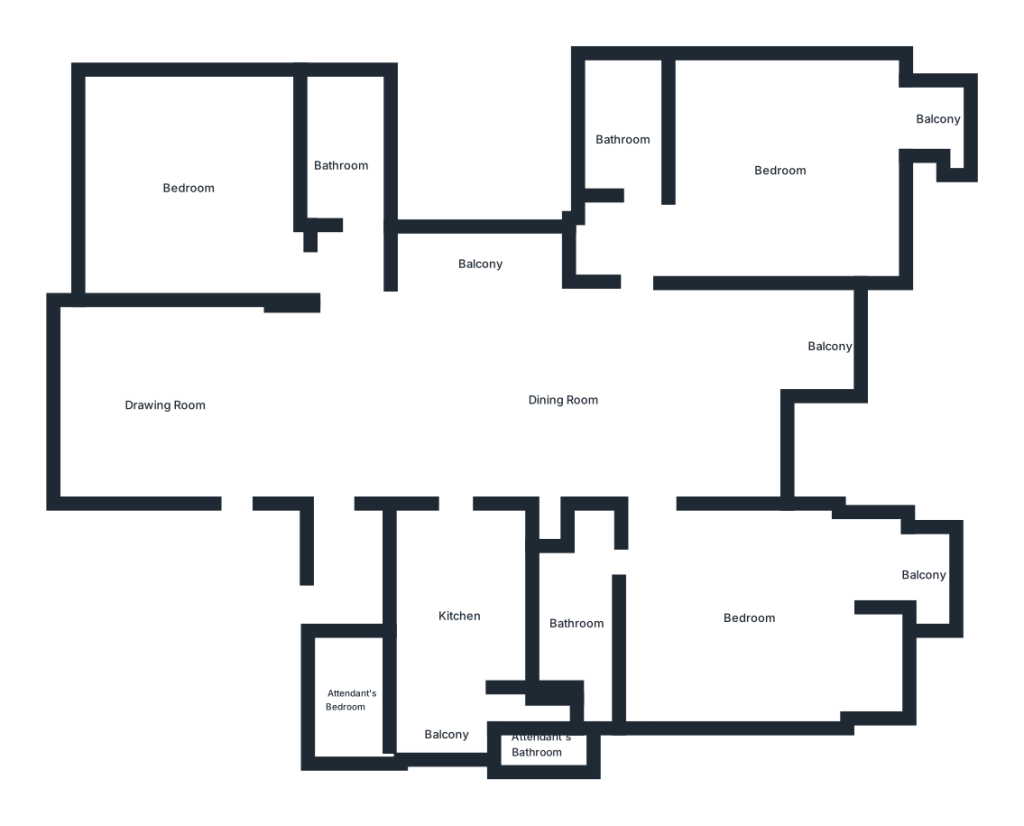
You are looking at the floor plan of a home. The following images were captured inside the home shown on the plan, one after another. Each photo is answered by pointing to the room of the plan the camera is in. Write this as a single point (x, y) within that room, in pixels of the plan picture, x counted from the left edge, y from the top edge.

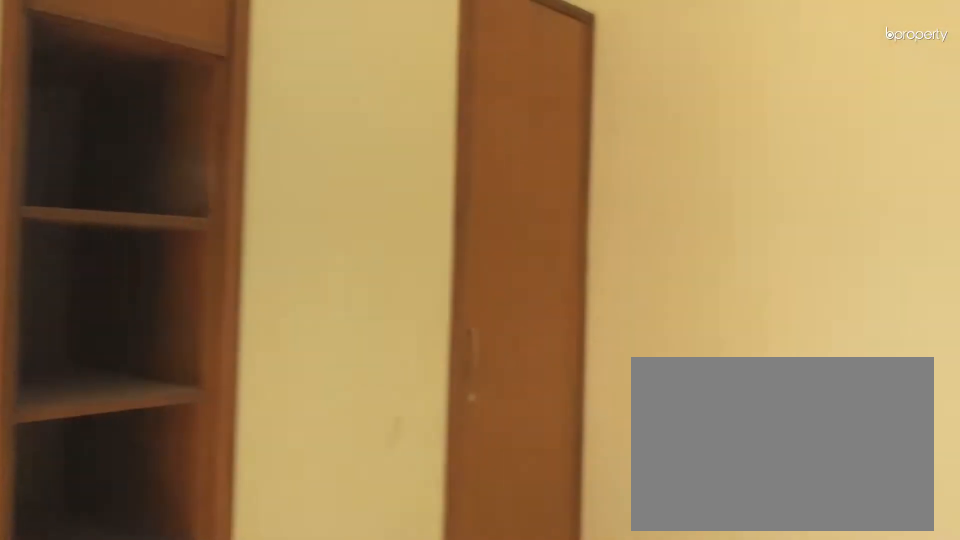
(782, 170)
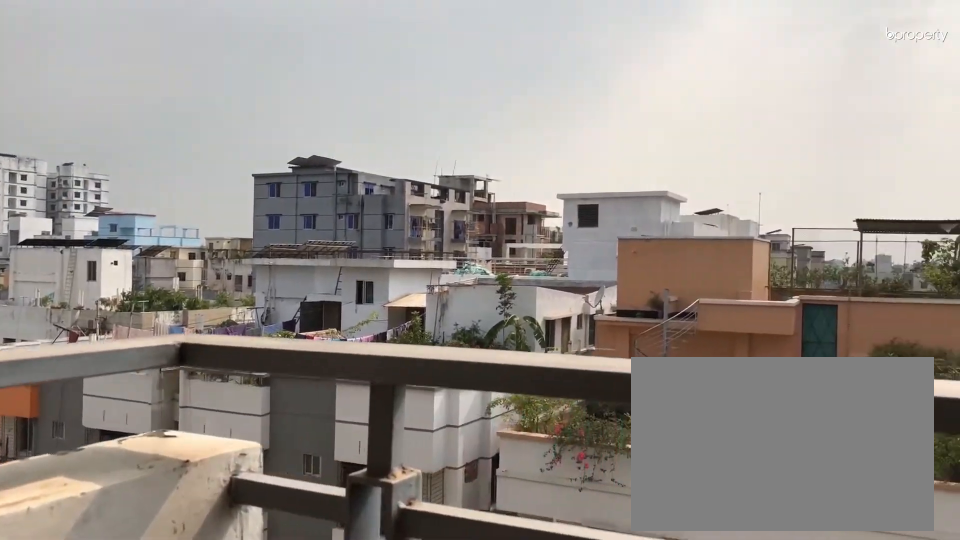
(942, 121)
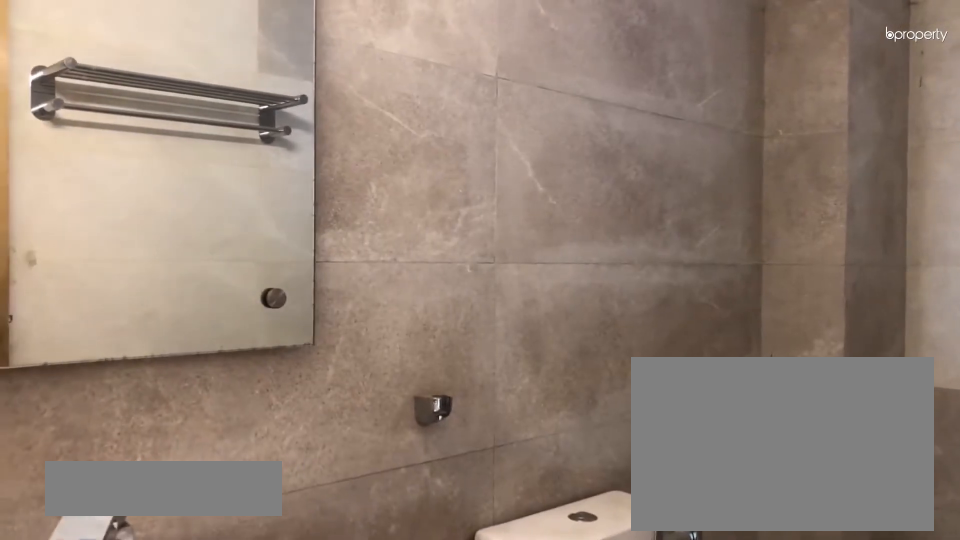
(622, 138)
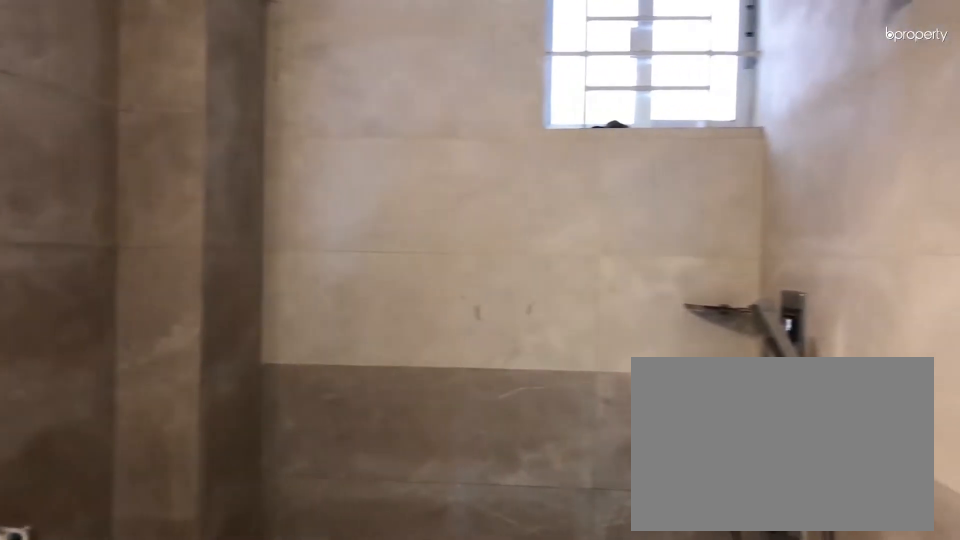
(622, 138)
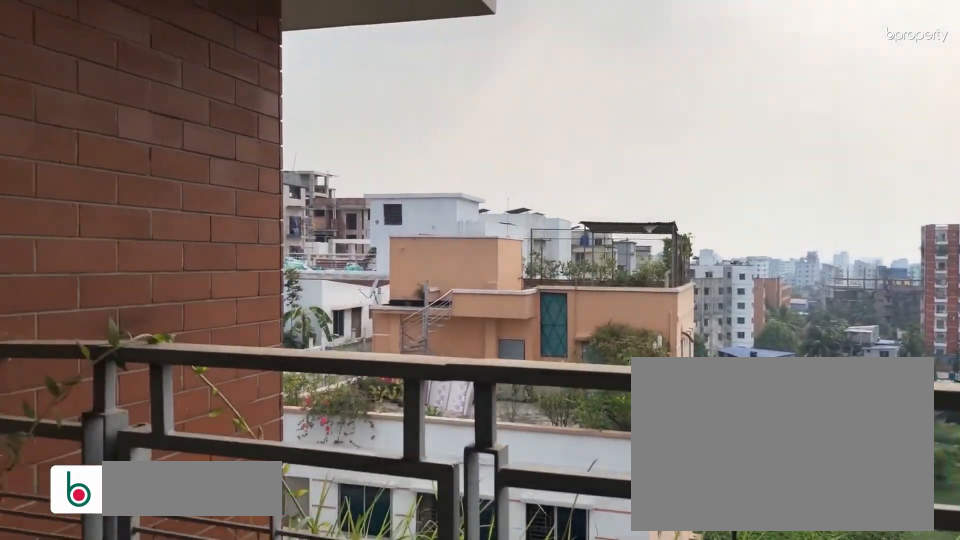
(828, 345)
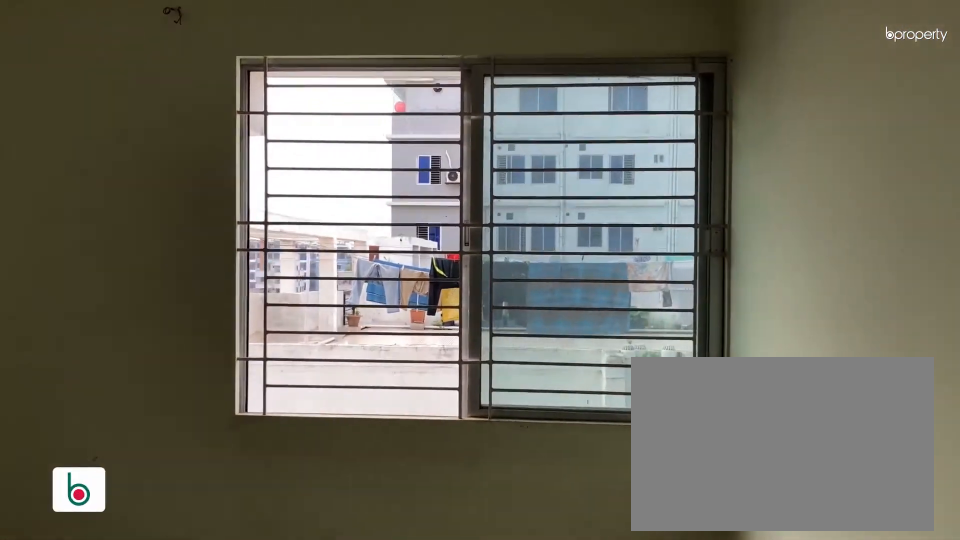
(741, 613)
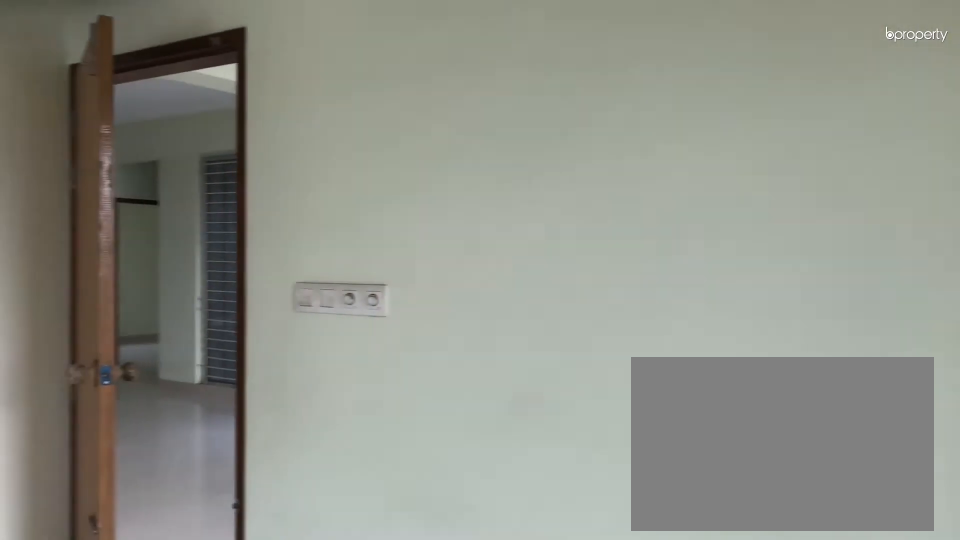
(743, 614)
